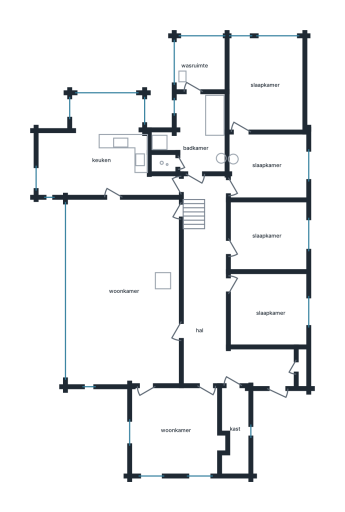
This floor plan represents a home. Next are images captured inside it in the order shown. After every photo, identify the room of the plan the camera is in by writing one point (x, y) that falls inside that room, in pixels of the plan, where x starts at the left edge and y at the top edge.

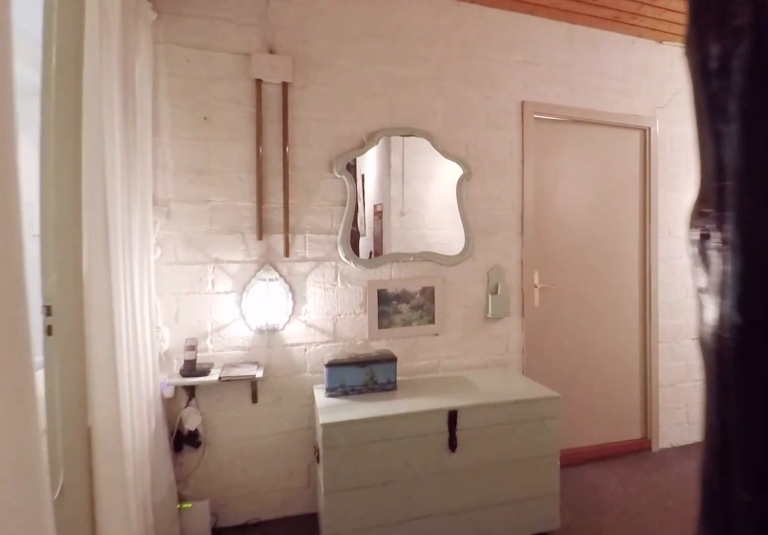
(218, 302)
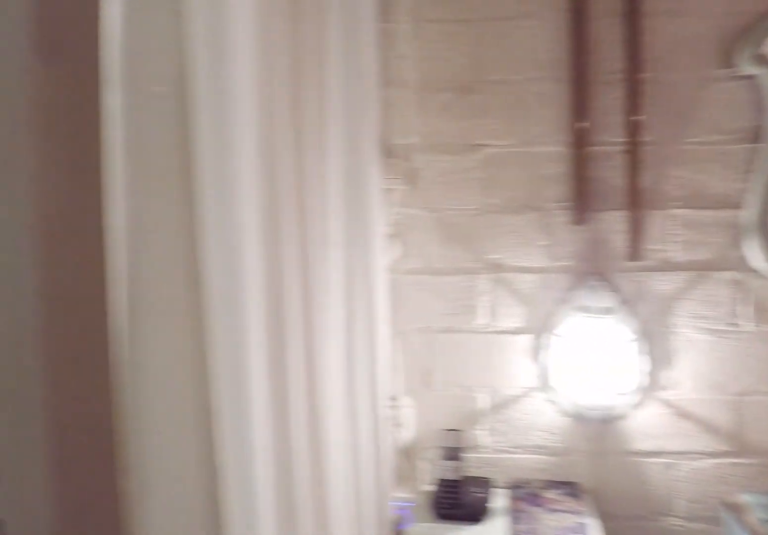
(218, 302)
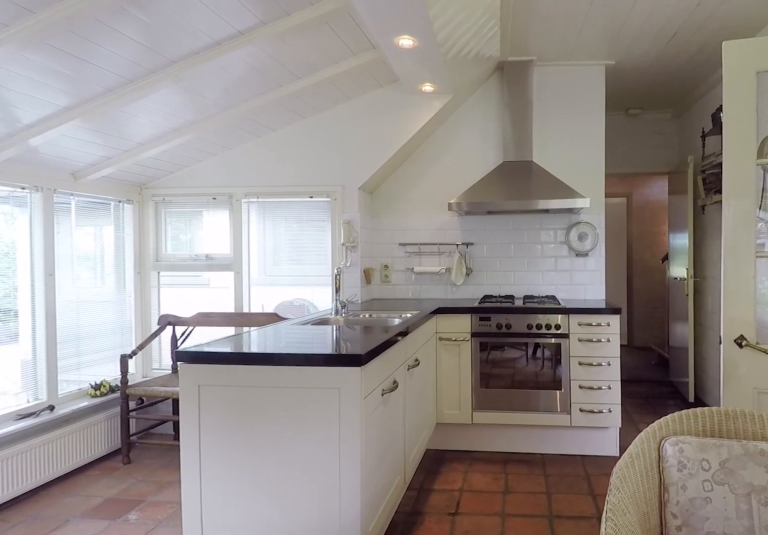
(102, 152)
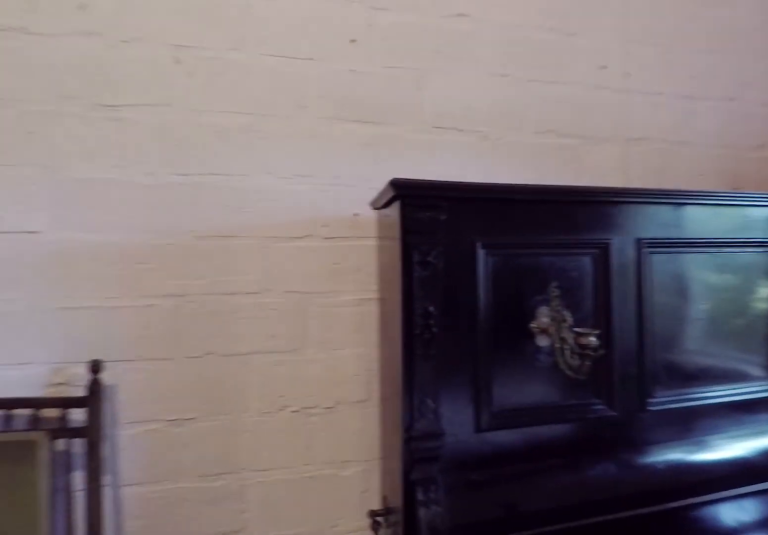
(267, 235)
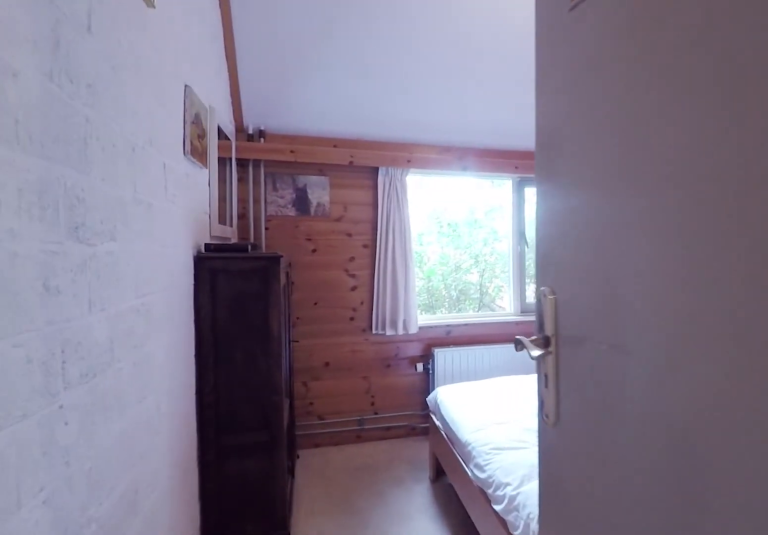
(267, 309)
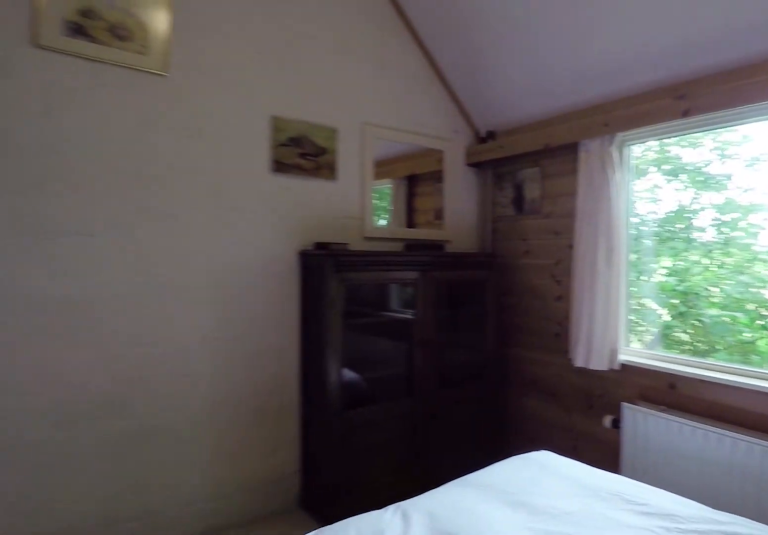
(267, 309)
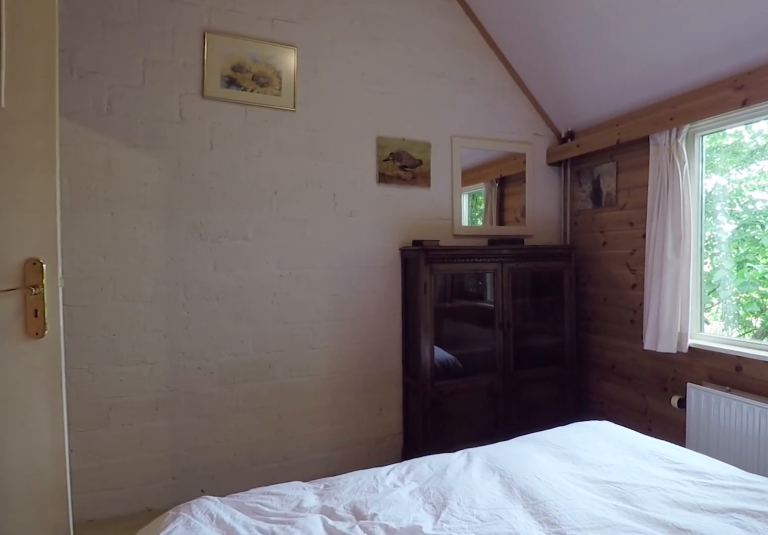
(267, 309)
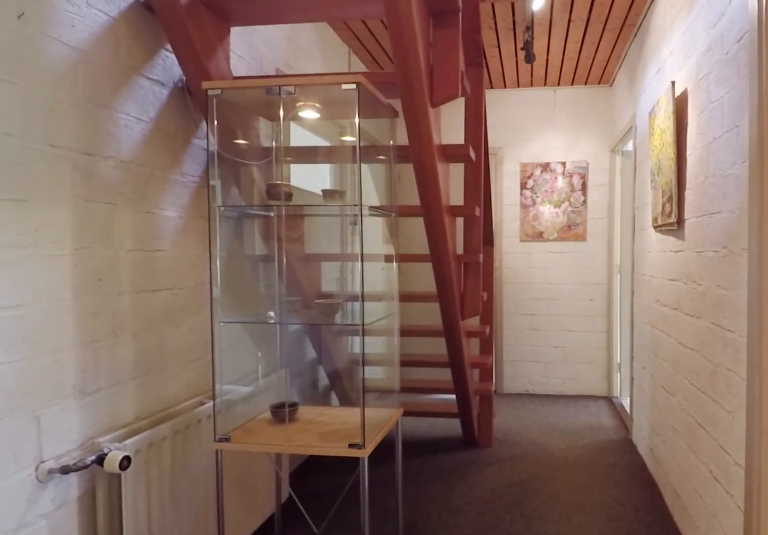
(218, 302)
